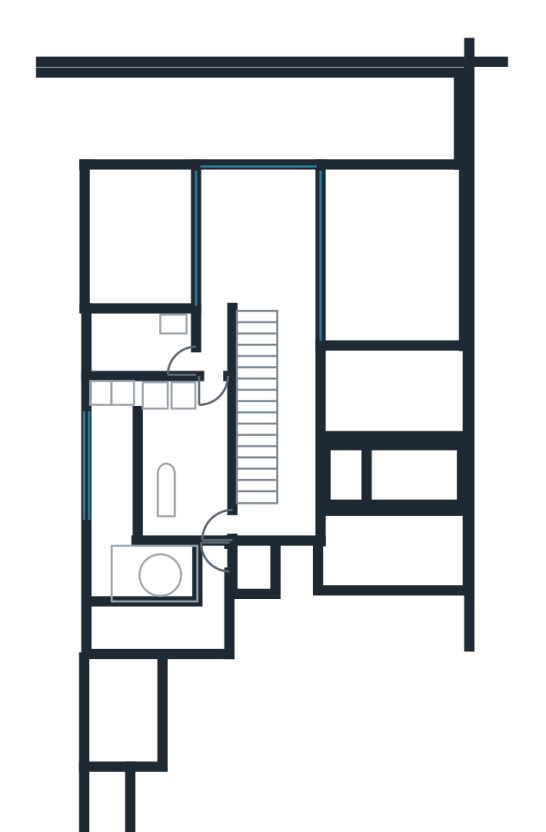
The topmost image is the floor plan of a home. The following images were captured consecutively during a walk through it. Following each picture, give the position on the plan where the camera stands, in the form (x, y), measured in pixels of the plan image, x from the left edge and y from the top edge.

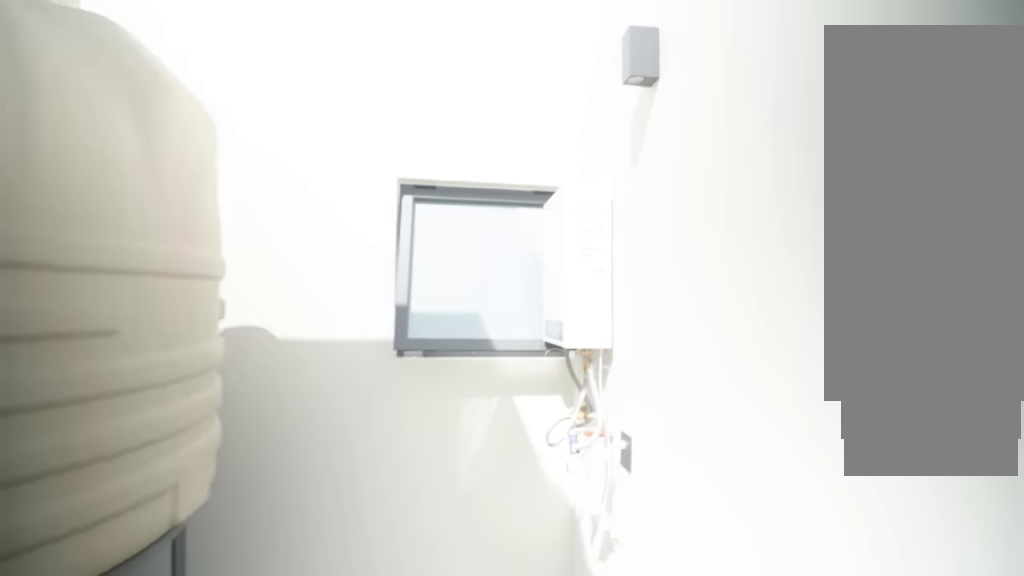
(118, 538)
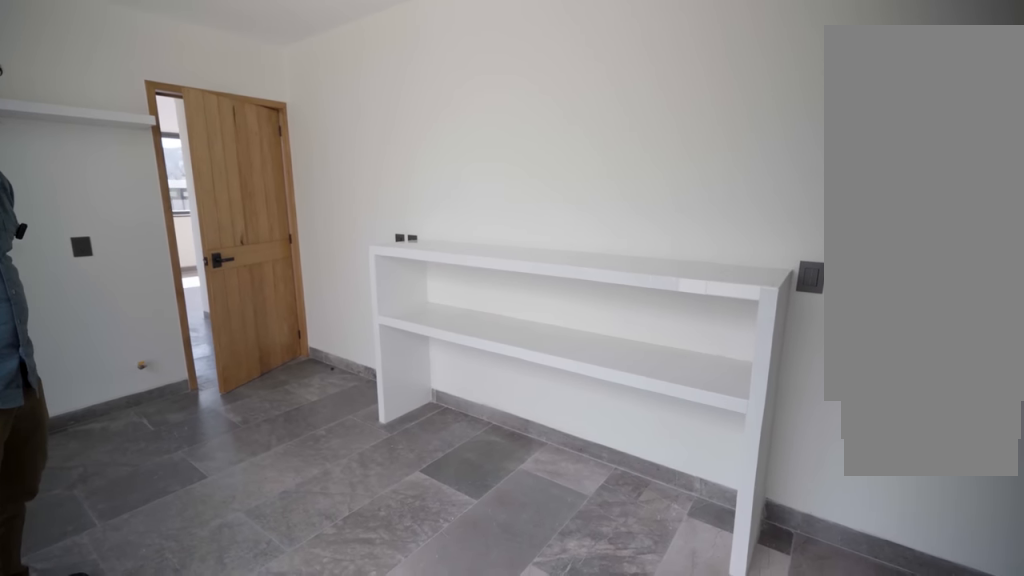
(186, 499)
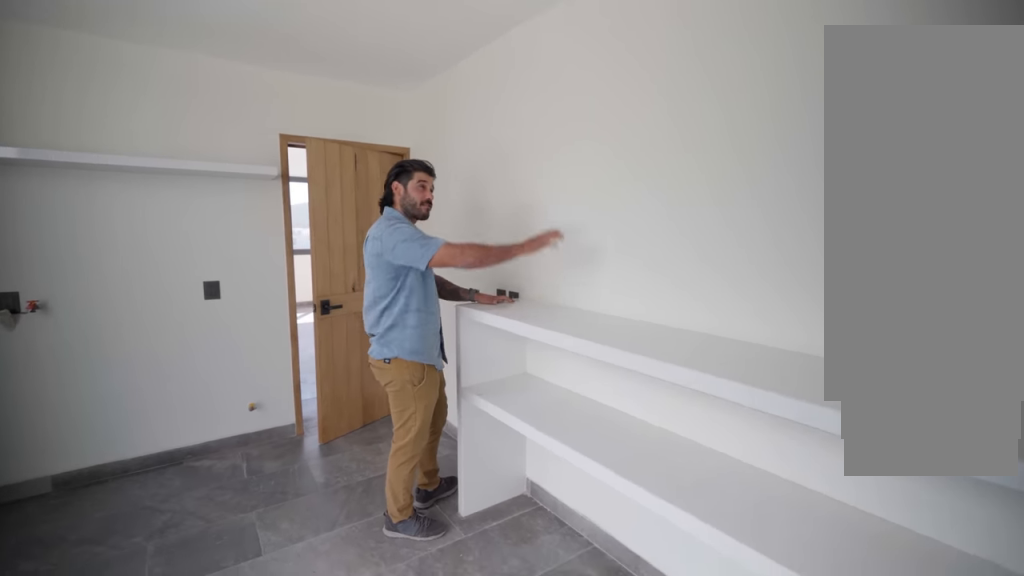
(201, 482)
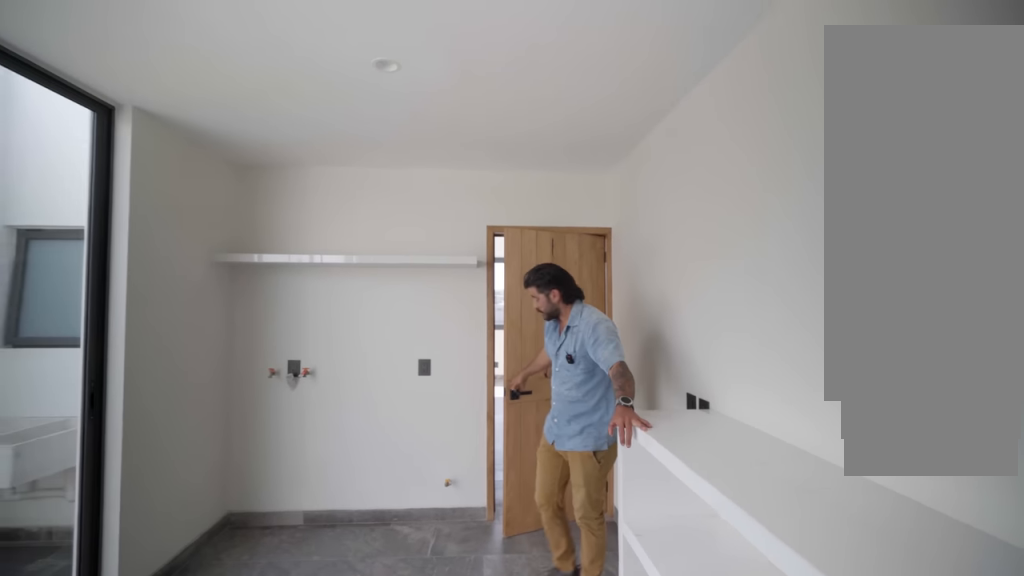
(201, 482)
